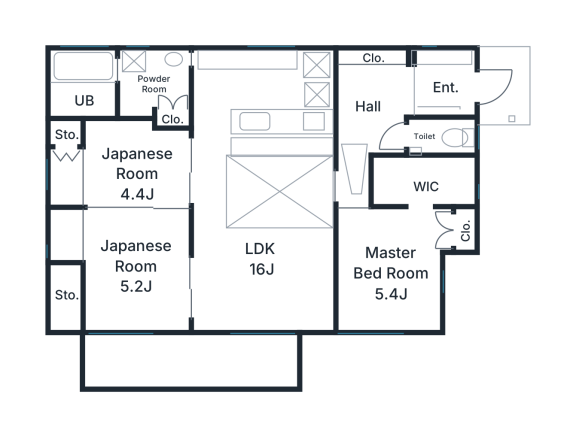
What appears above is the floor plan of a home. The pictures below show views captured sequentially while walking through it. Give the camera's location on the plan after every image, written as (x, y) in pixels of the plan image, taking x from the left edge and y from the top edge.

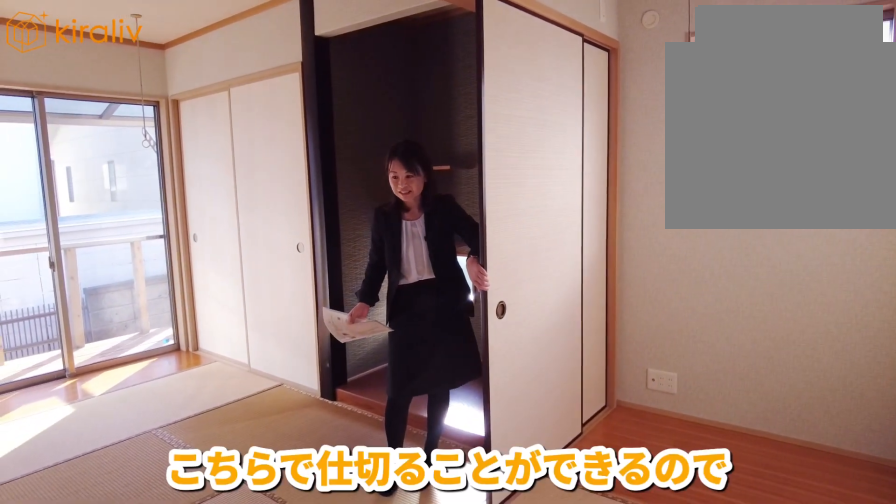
(104, 218)
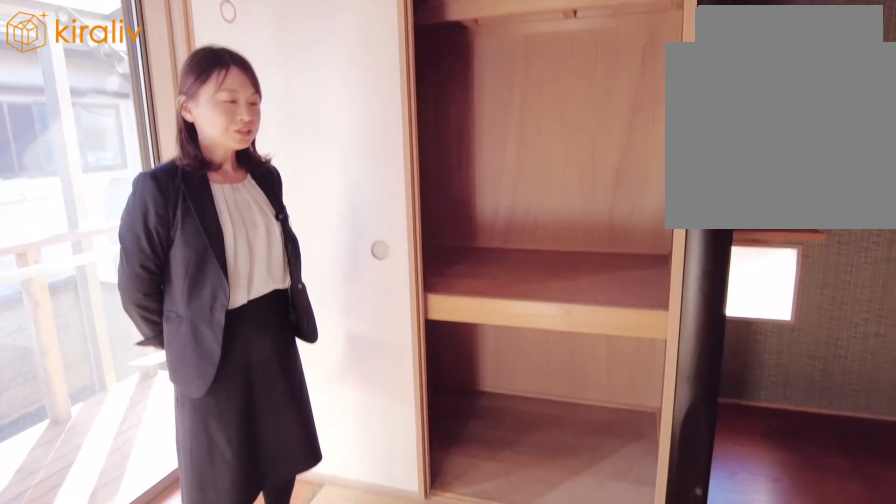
(97, 303)
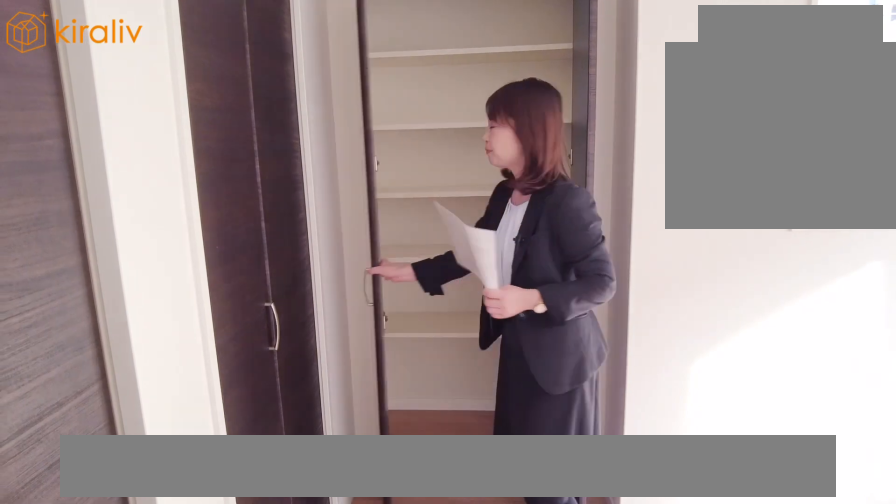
(393, 249)
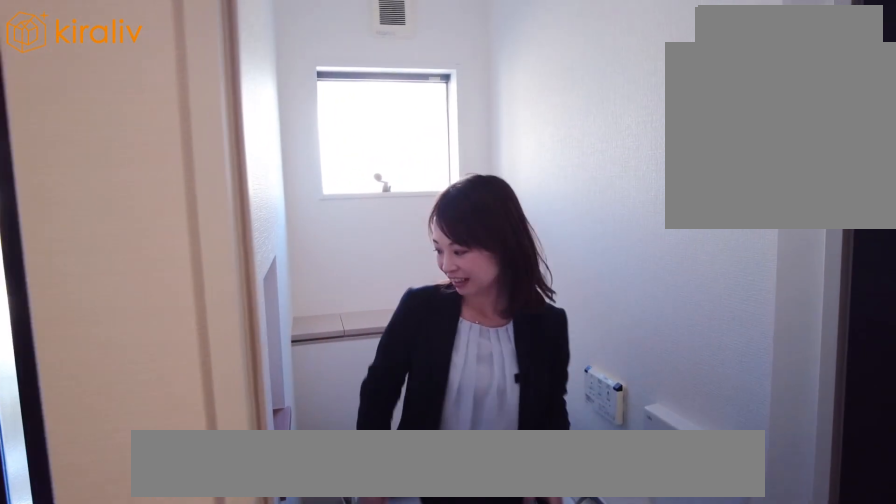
(396, 143)
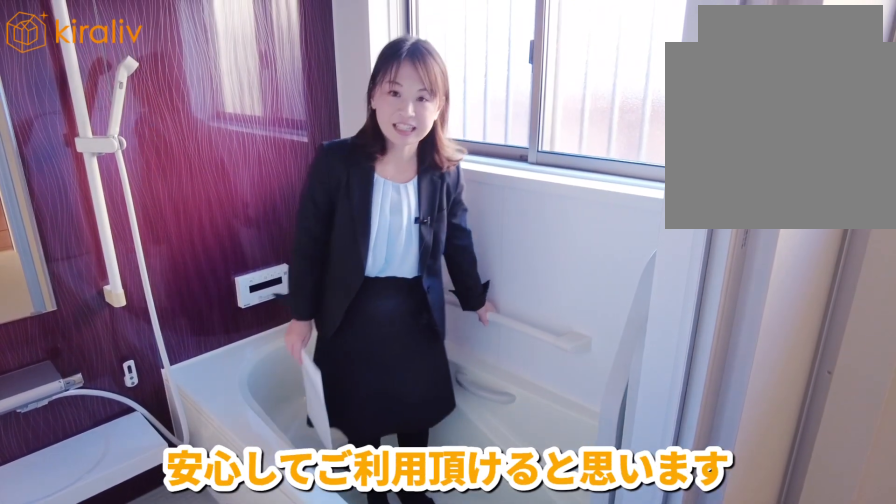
(87, 101)
